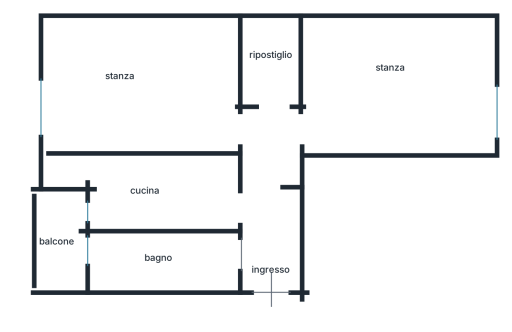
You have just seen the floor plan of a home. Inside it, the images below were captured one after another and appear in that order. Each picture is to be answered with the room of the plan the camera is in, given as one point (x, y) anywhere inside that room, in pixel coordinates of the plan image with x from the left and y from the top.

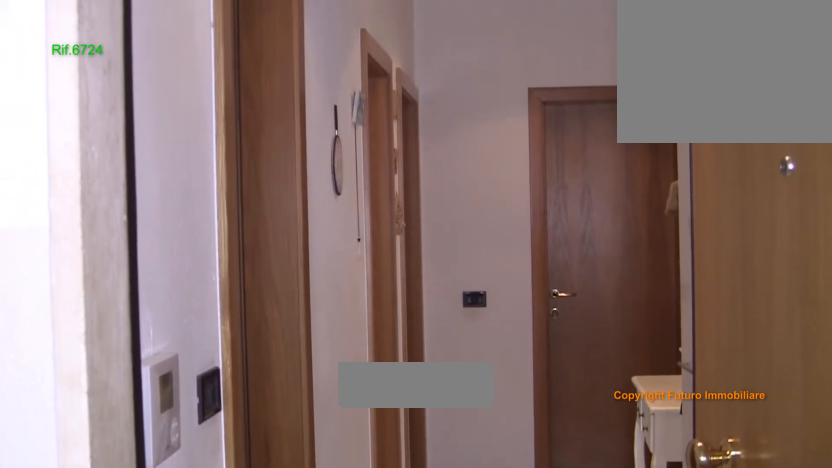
(270, 188)
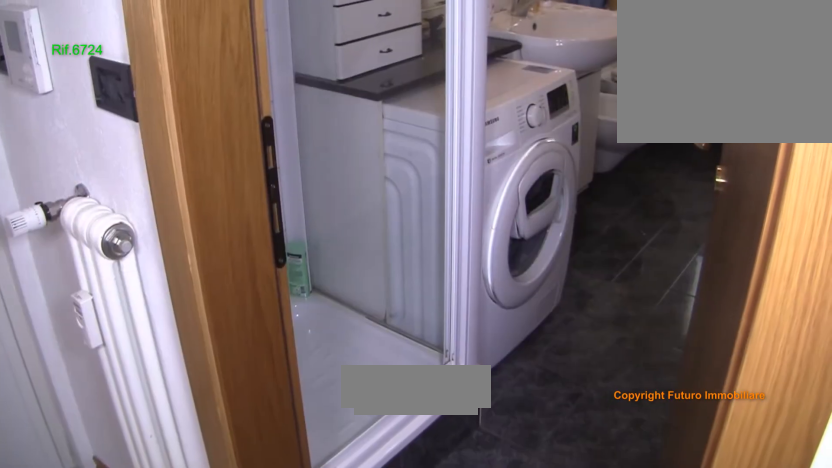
(171, 260)
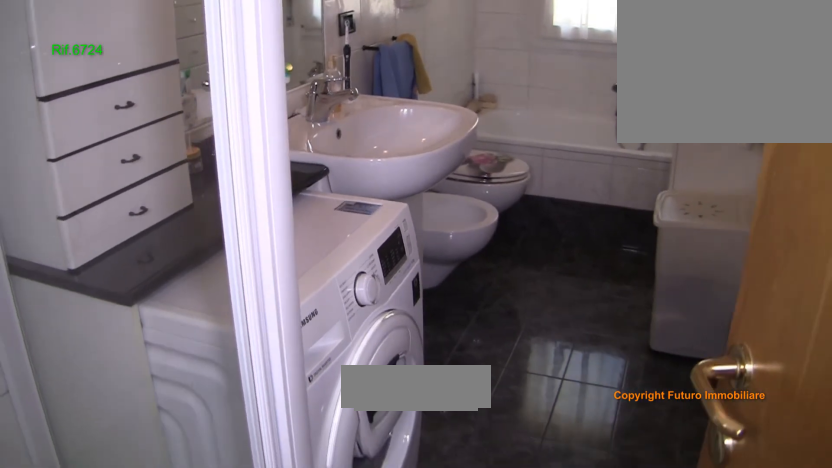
(171, 260)
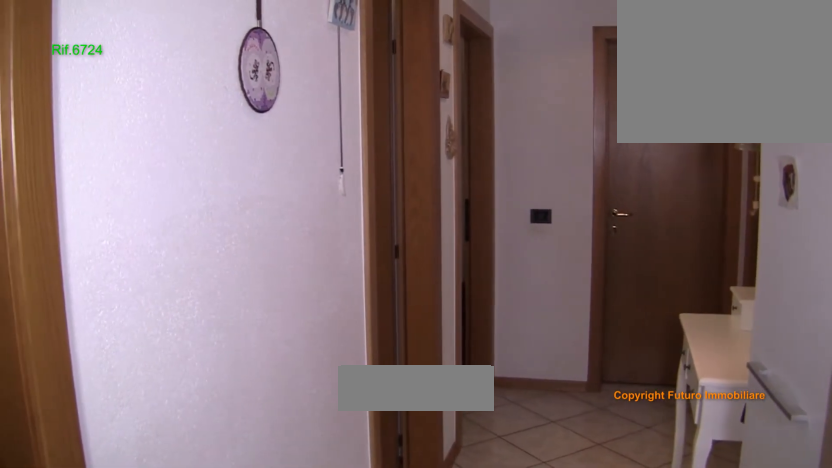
(270, 188)
